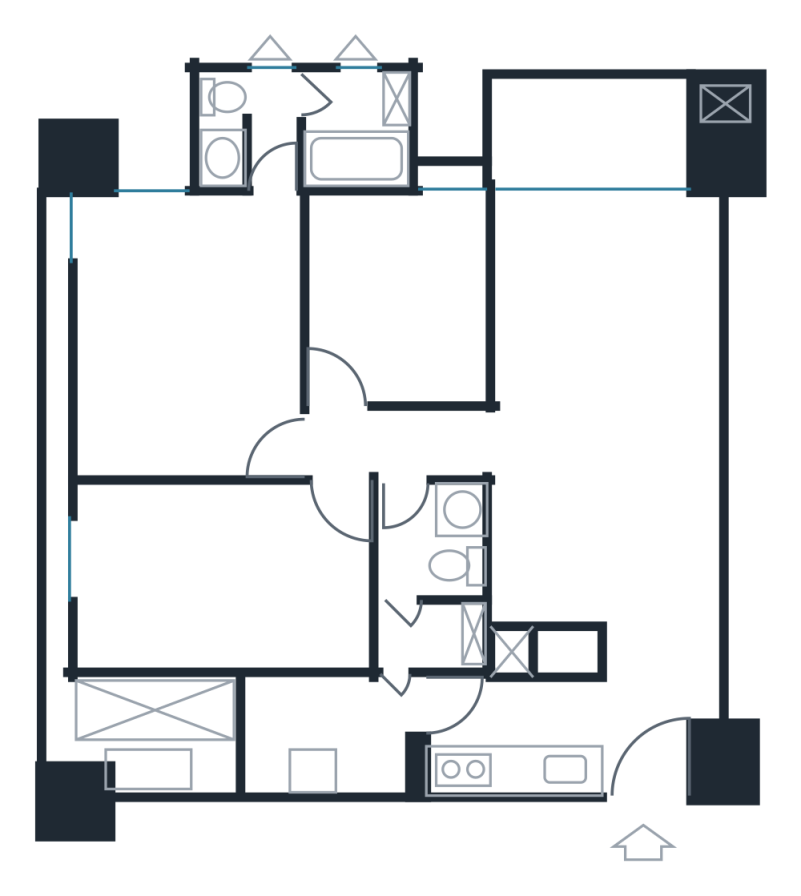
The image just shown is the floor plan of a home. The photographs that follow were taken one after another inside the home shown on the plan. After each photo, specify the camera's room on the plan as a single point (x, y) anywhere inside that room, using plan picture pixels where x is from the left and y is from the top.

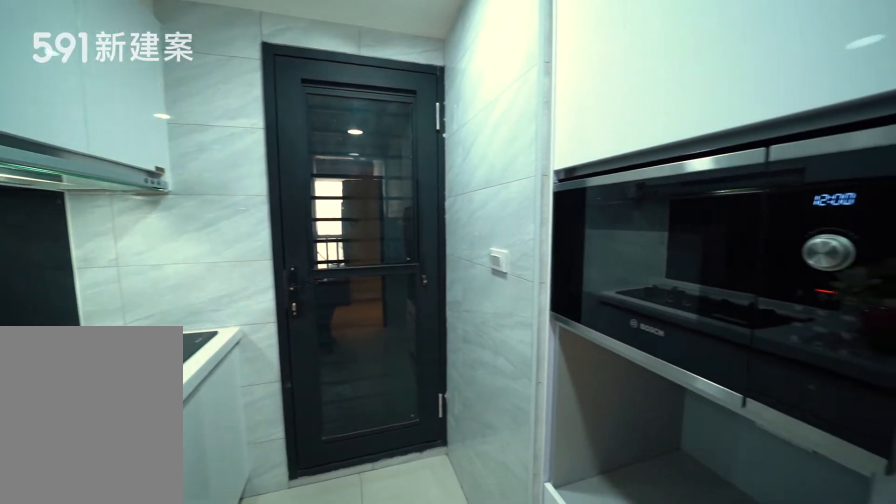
(510, 738)
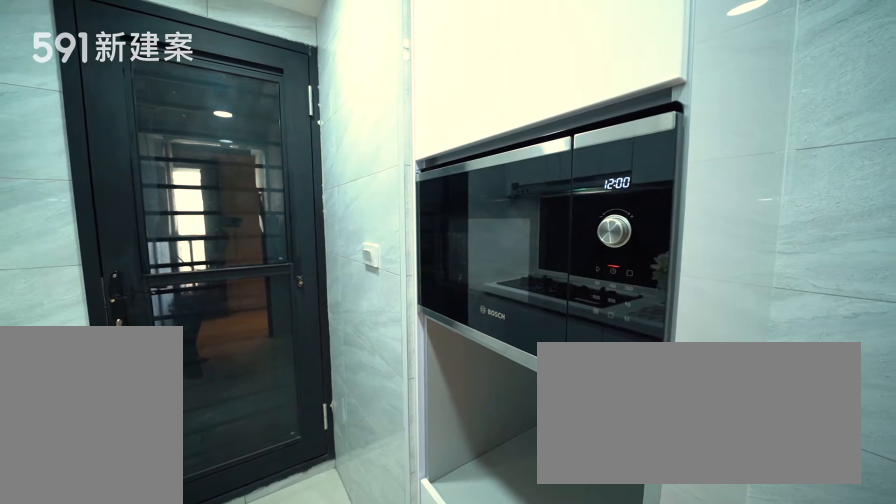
(510, 738)
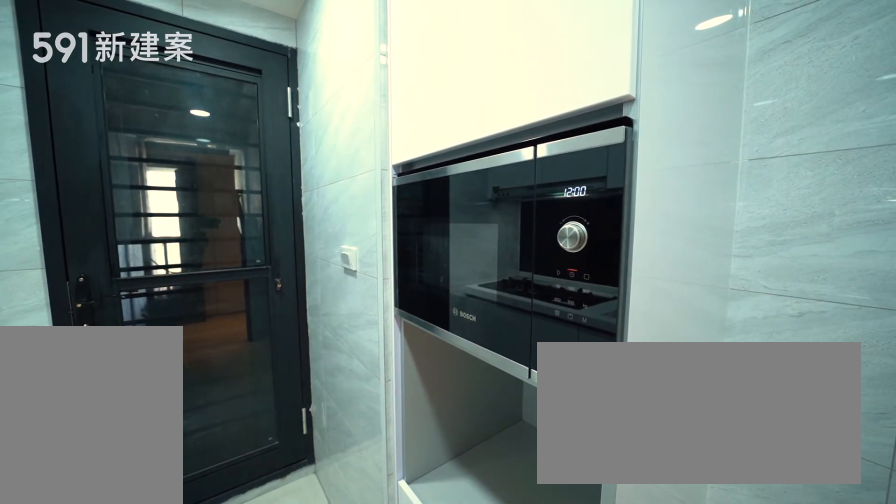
(510, 738)
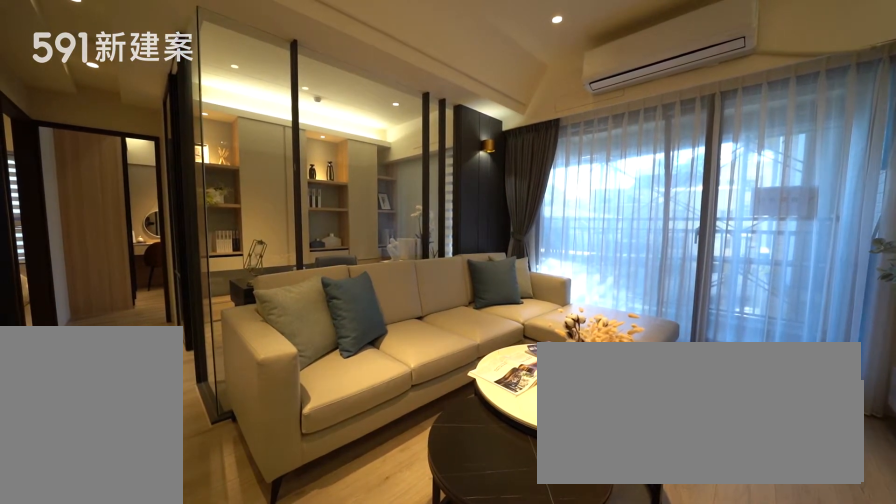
(595, 294)
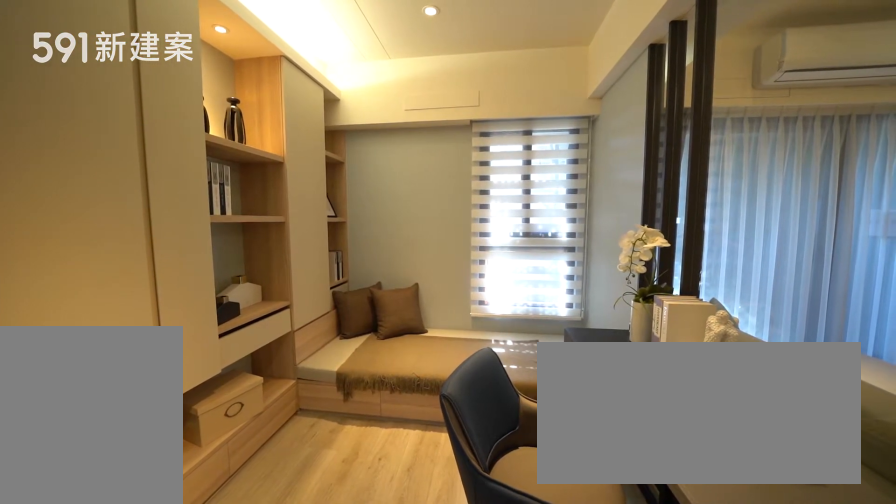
(393, 292)
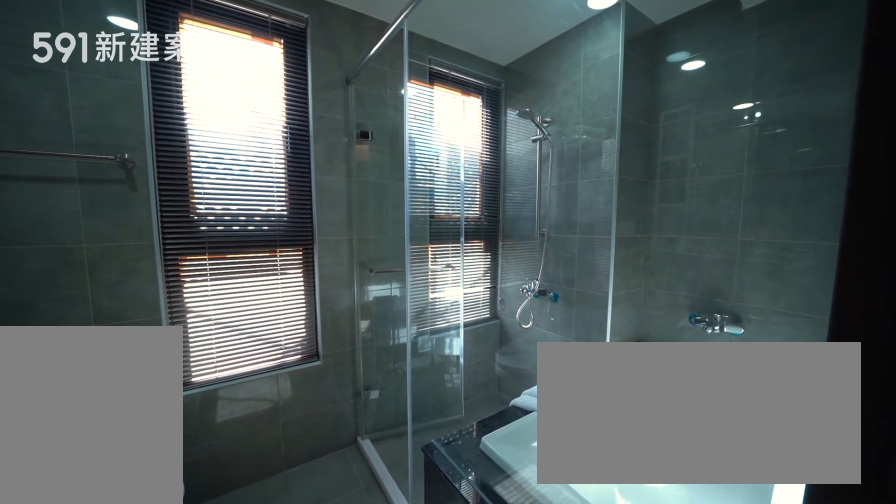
(303, 125)
